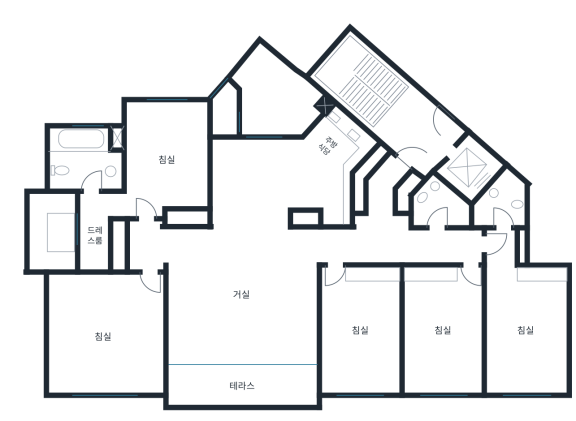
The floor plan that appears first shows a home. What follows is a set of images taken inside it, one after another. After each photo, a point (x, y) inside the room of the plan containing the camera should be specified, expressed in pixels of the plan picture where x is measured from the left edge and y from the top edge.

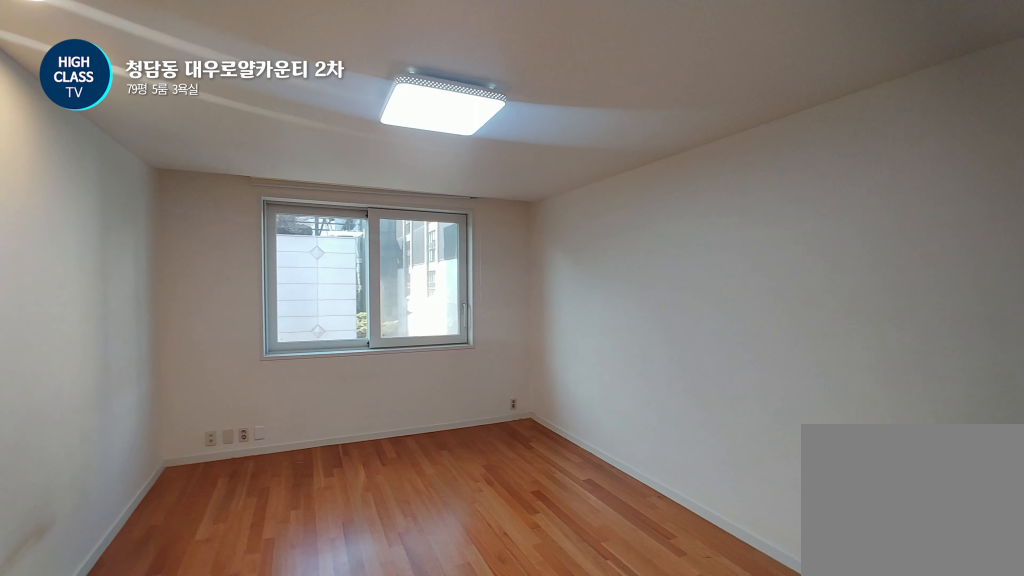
(445, 331)
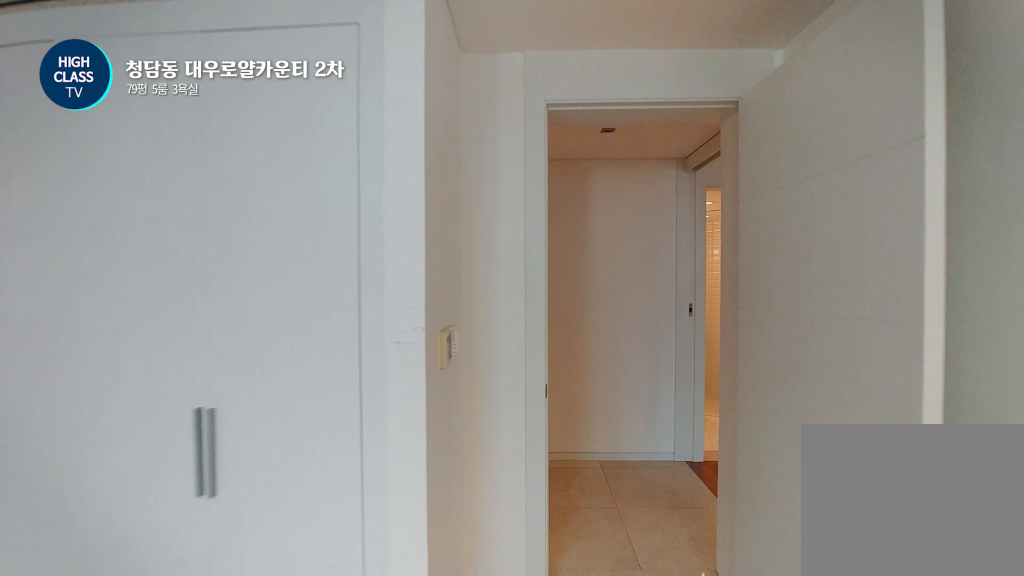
(445, 331)
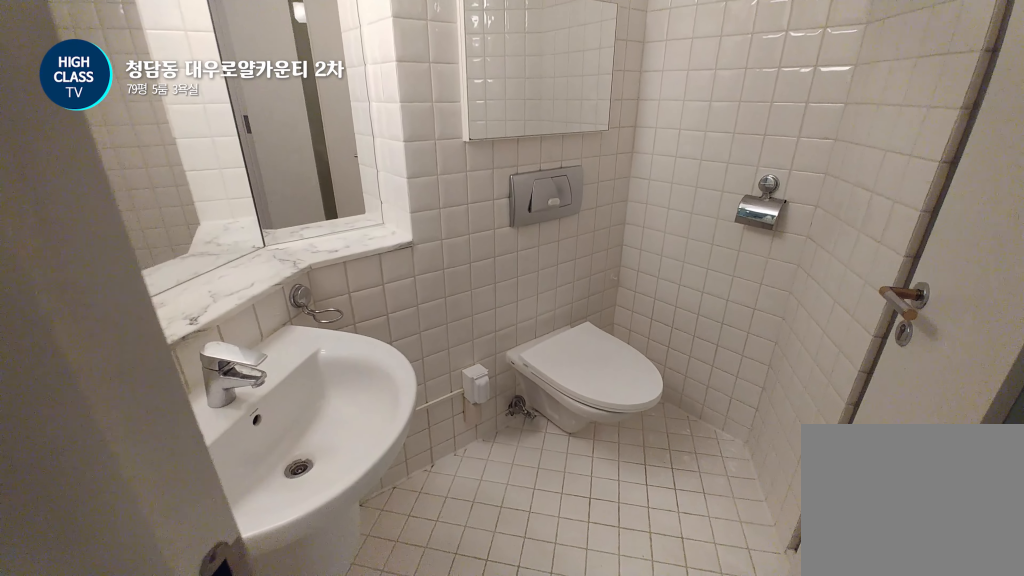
(438, 206)
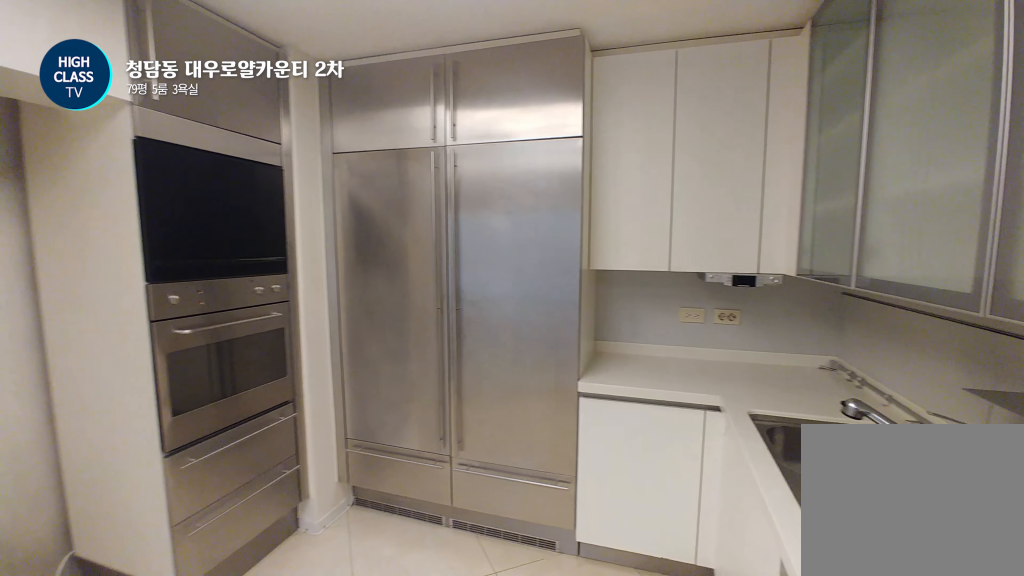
(289, 176)
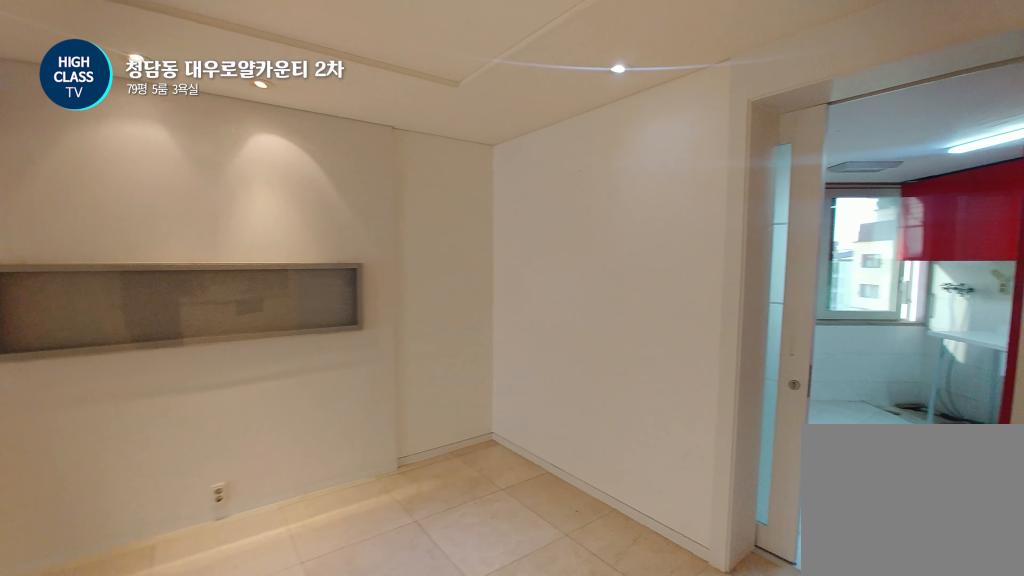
(289, 176)
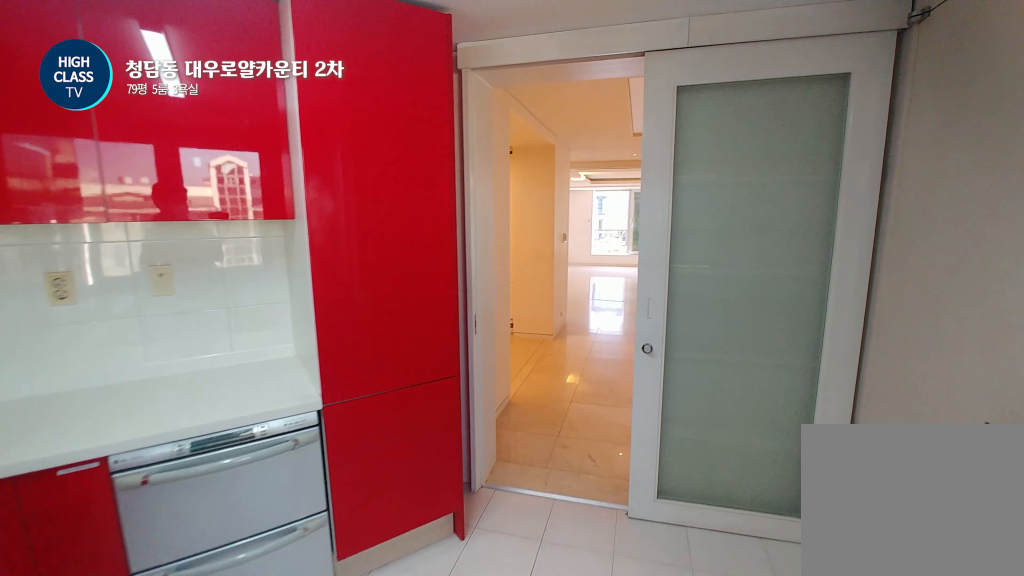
(277, 97)
